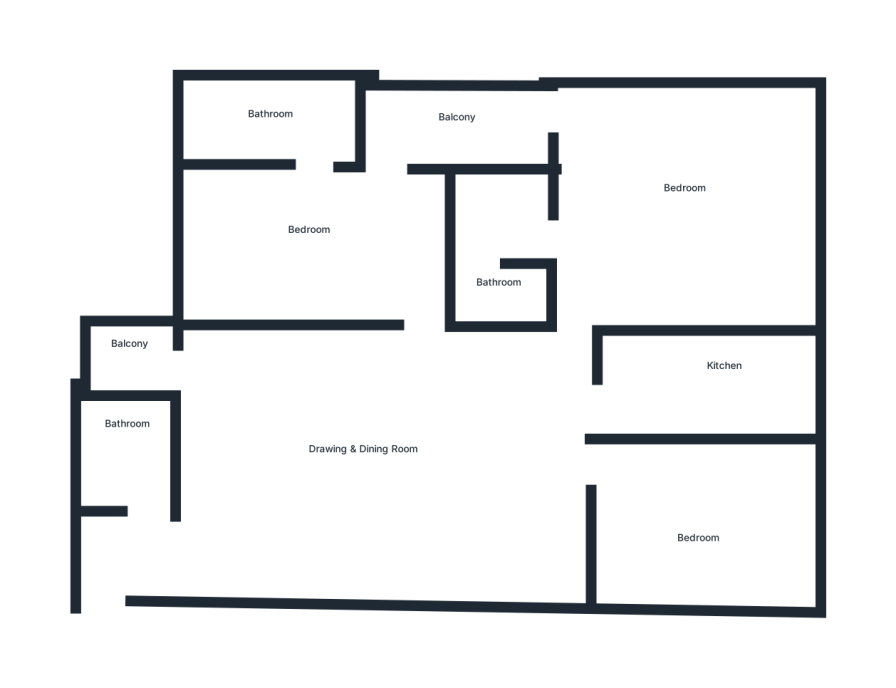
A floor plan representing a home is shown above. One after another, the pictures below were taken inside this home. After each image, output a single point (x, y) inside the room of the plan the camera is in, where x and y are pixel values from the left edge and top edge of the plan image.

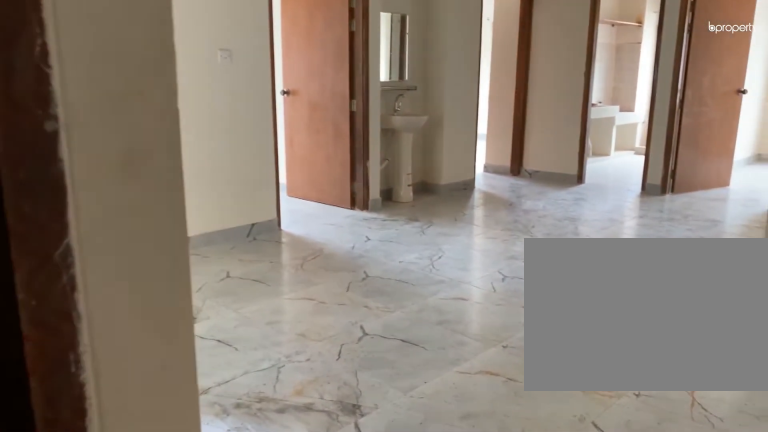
(173, 553)
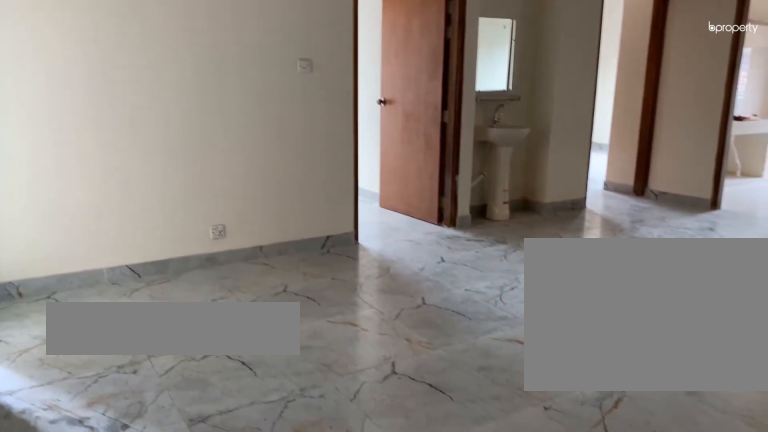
(373, 452)
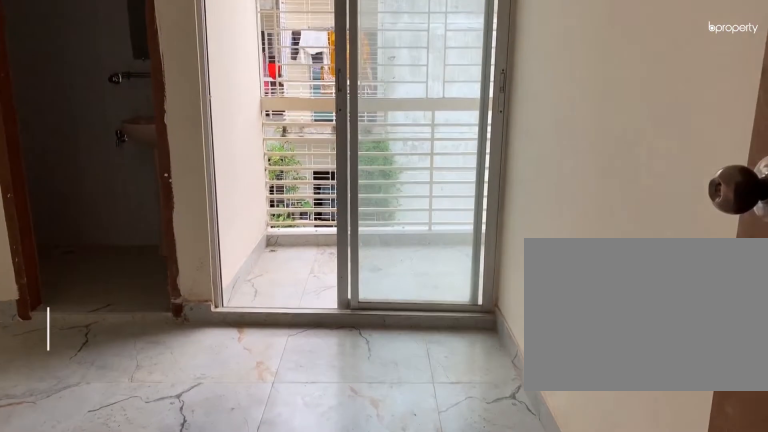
(308, 236)
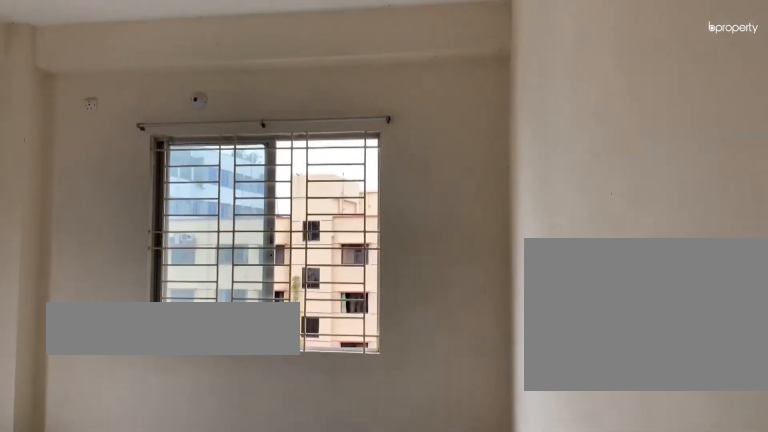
(656, 218)
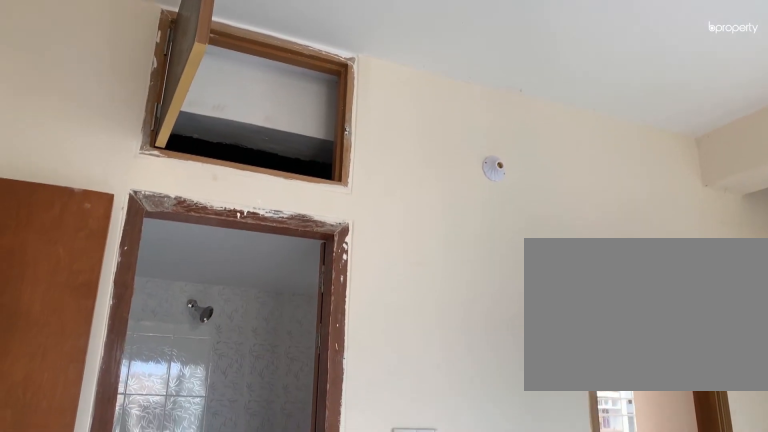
(656, 218)
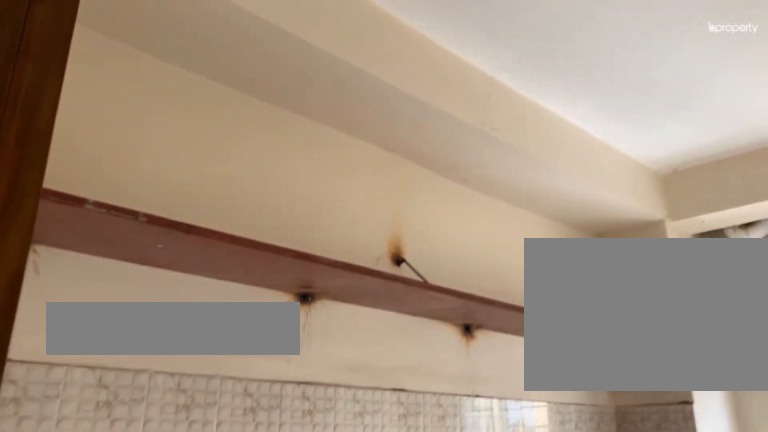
(686, 397)
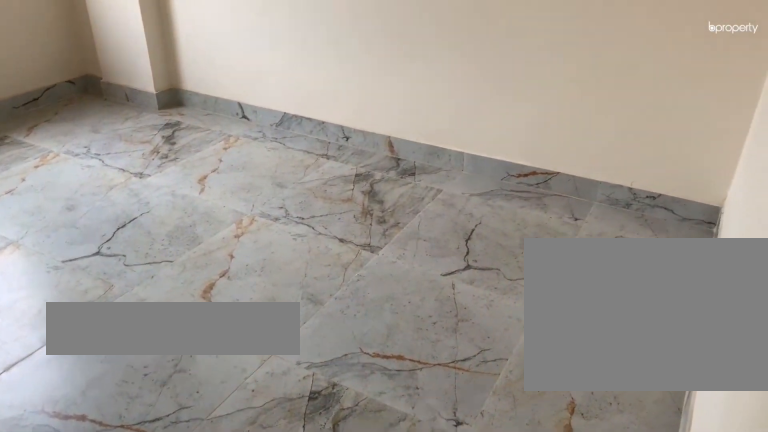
(701, 528)
